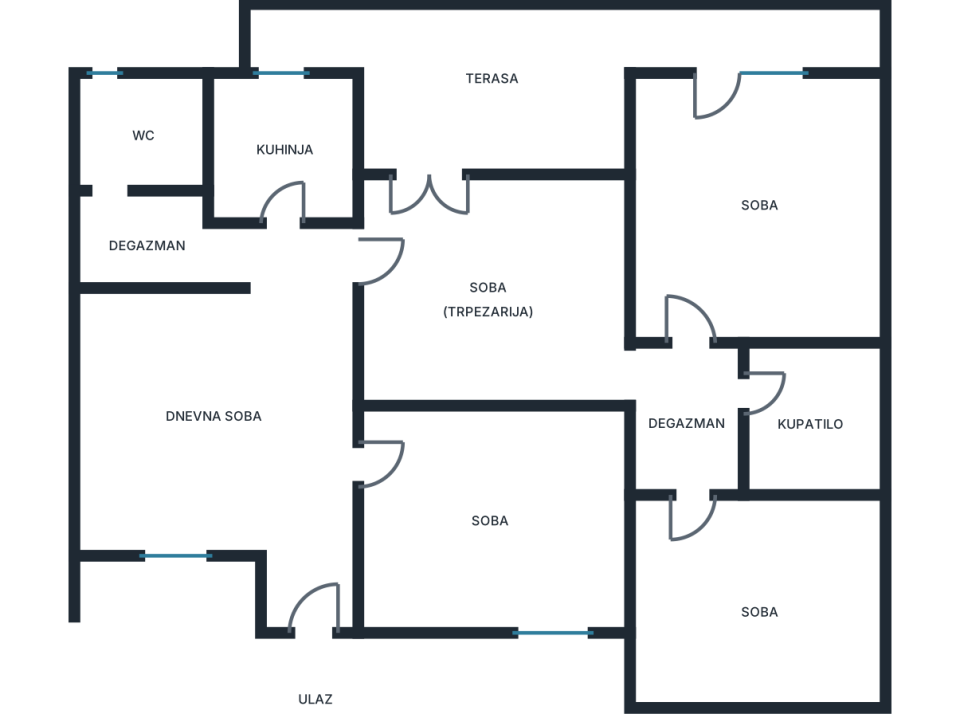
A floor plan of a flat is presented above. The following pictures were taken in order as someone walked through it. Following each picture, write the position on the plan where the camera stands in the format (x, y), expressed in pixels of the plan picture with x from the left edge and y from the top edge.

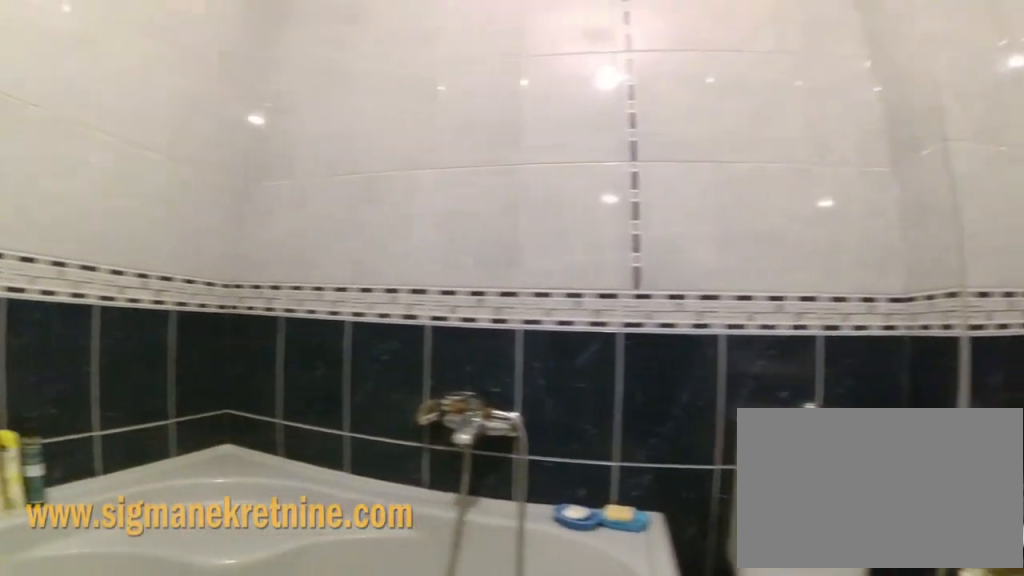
(762, 437)
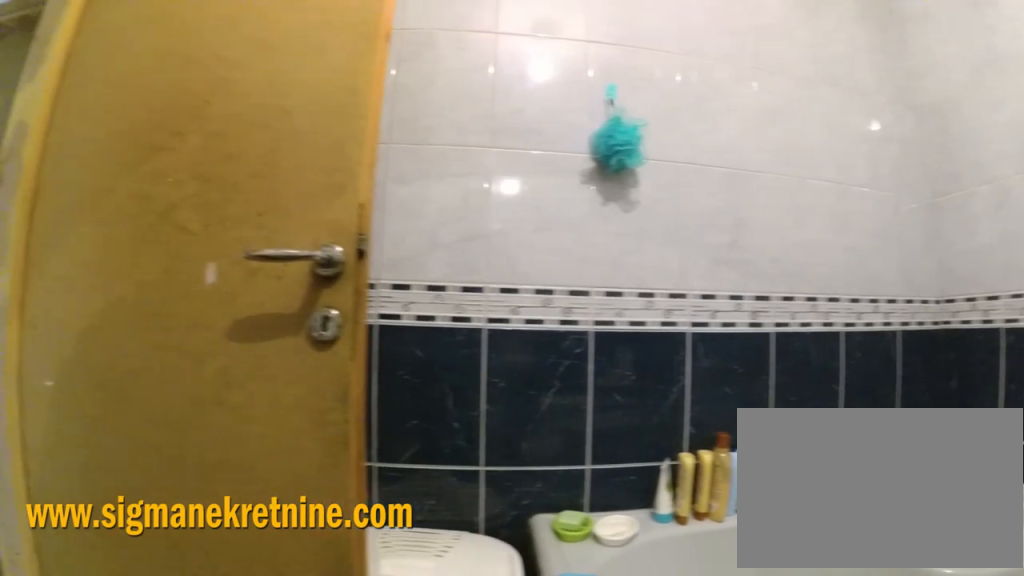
(795, 456)
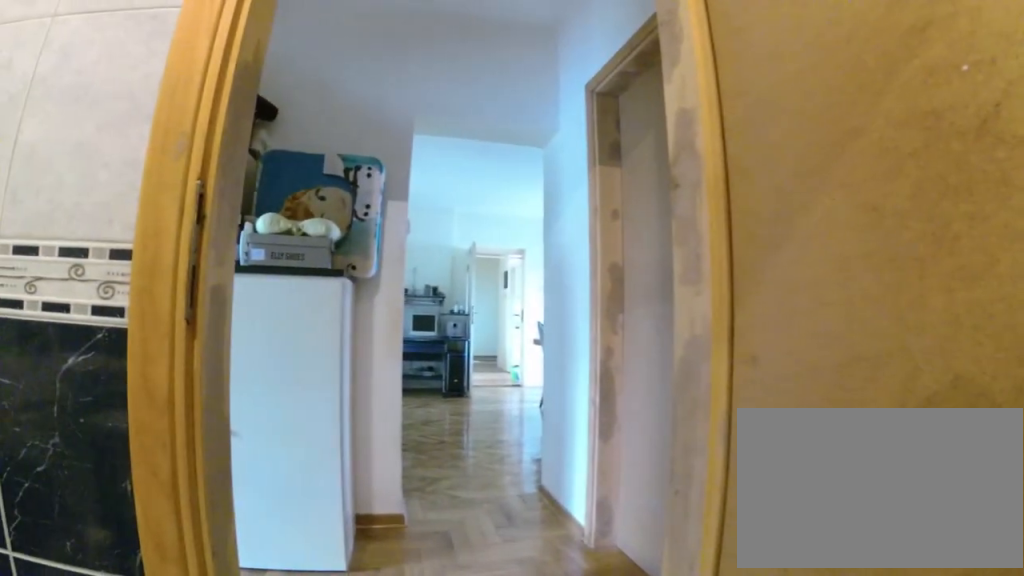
(808, 407)
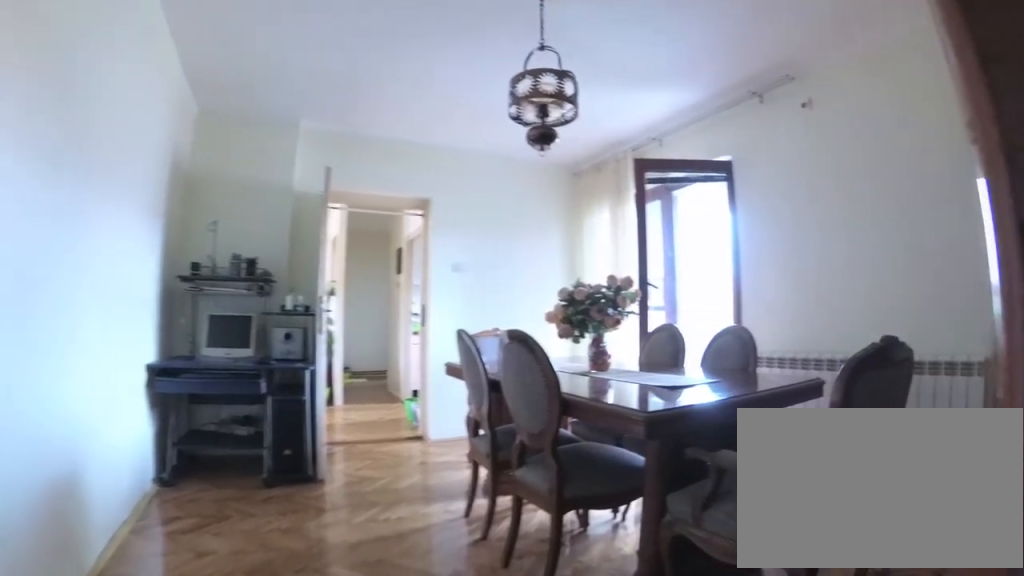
(651, 375)
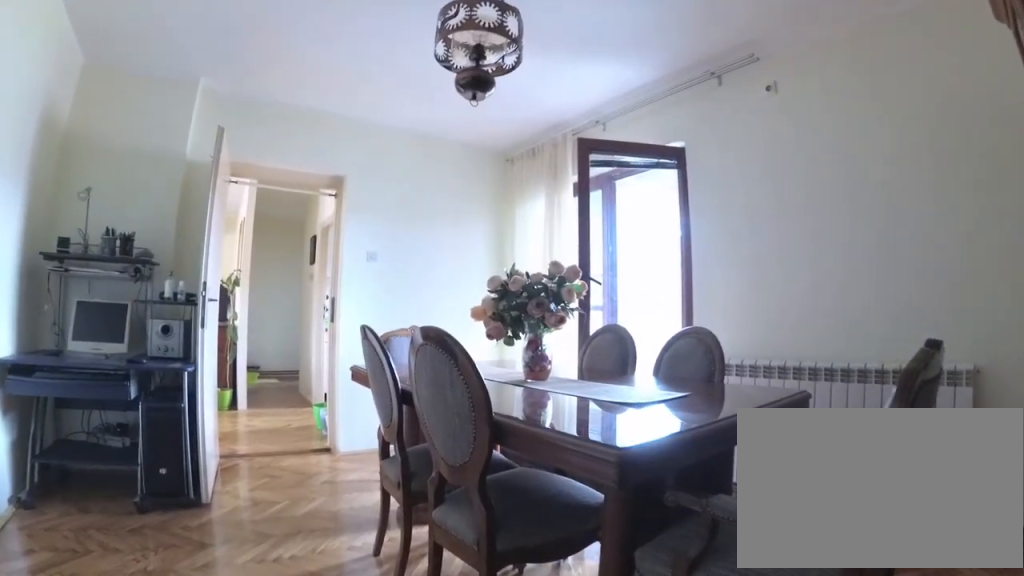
(643, 366)
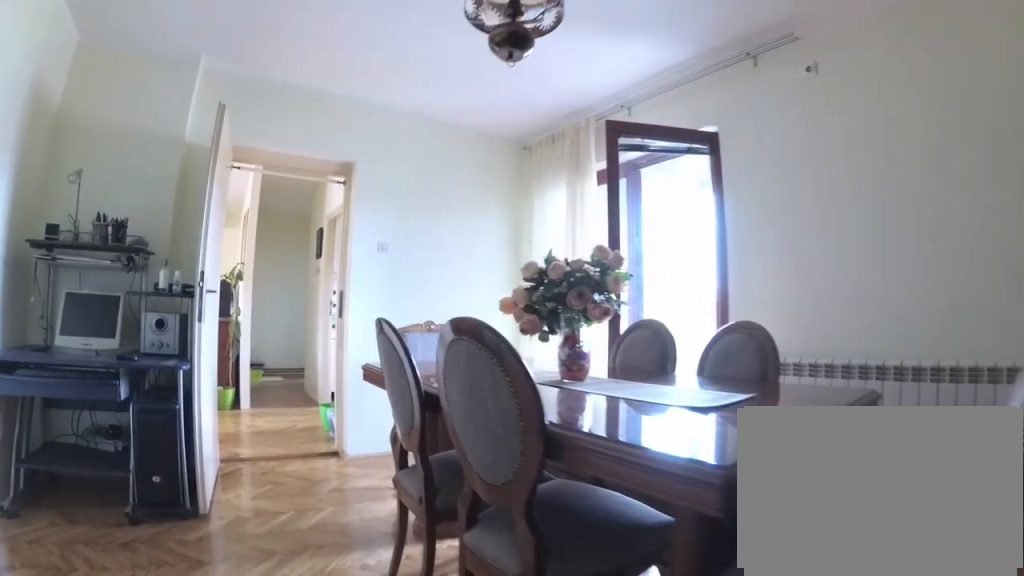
(625, 356)
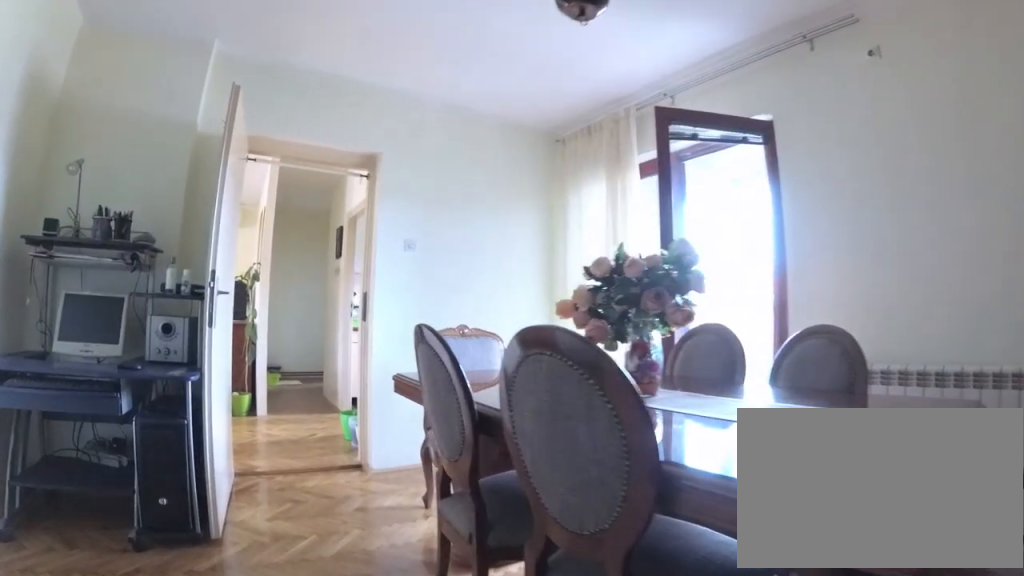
(598, 342)
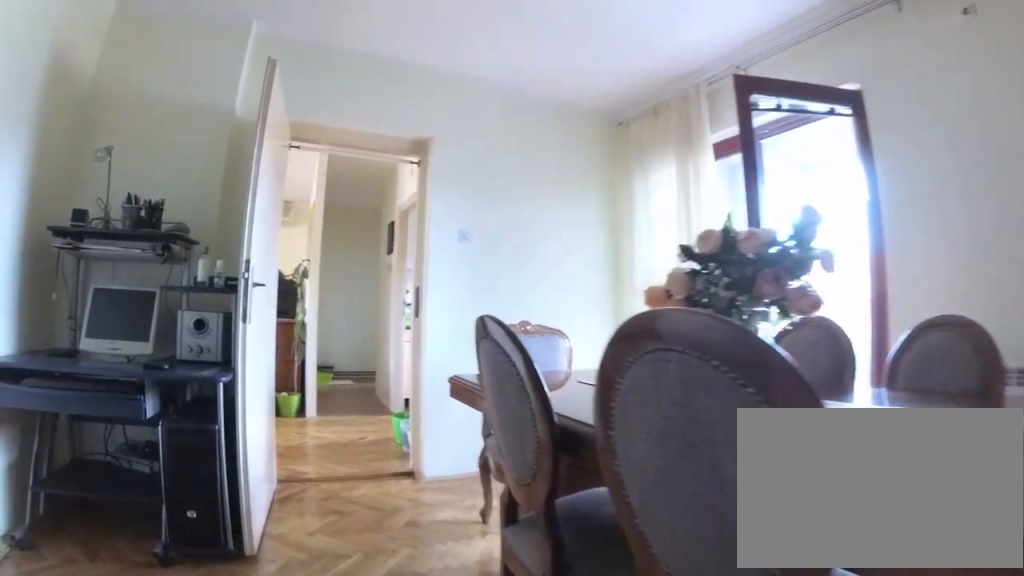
(574, 330)
